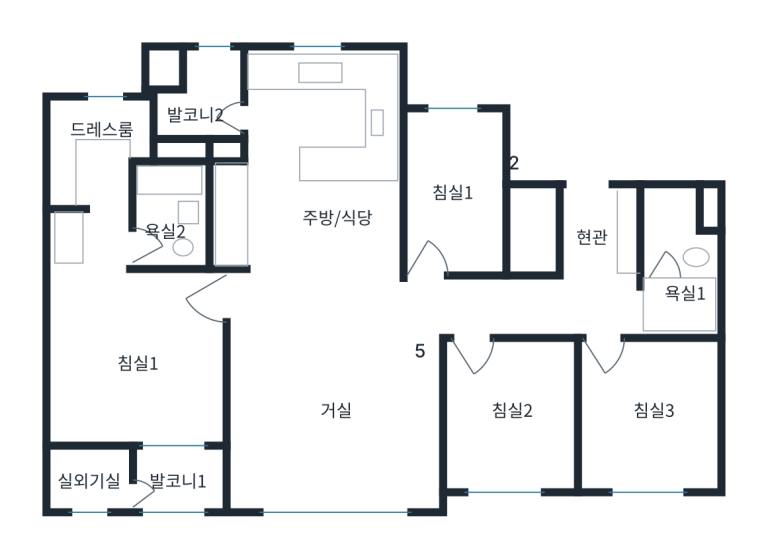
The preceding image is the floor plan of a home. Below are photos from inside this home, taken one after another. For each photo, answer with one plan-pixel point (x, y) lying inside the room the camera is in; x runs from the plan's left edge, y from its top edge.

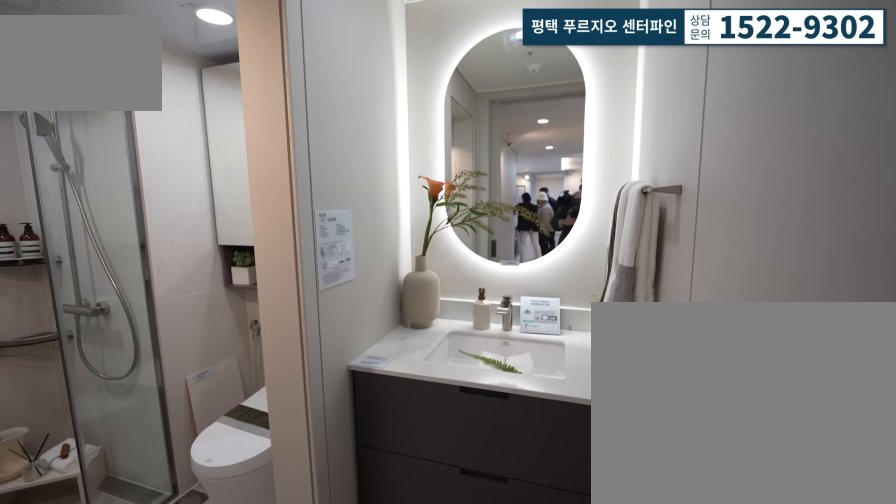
(666, 286)
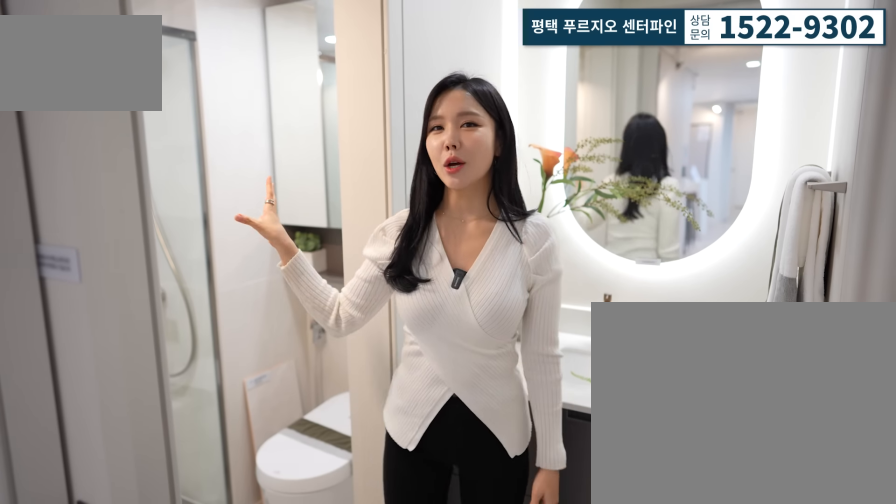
(667, 286)
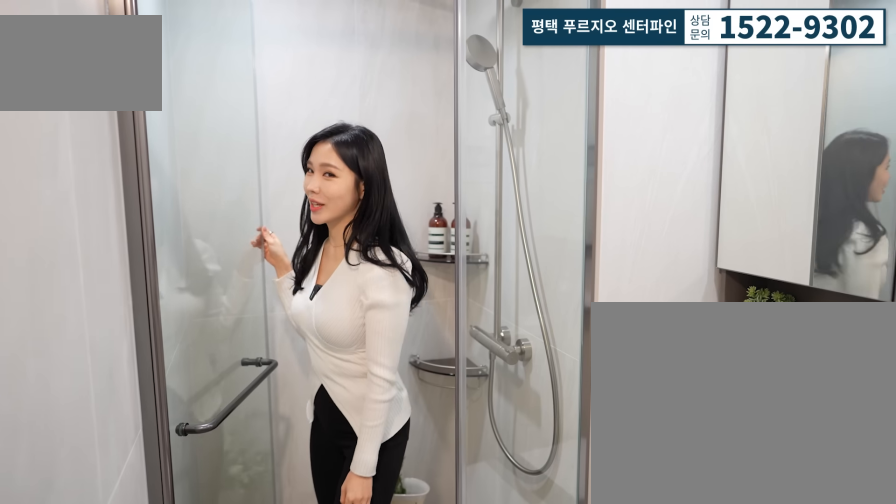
(694, 305)
